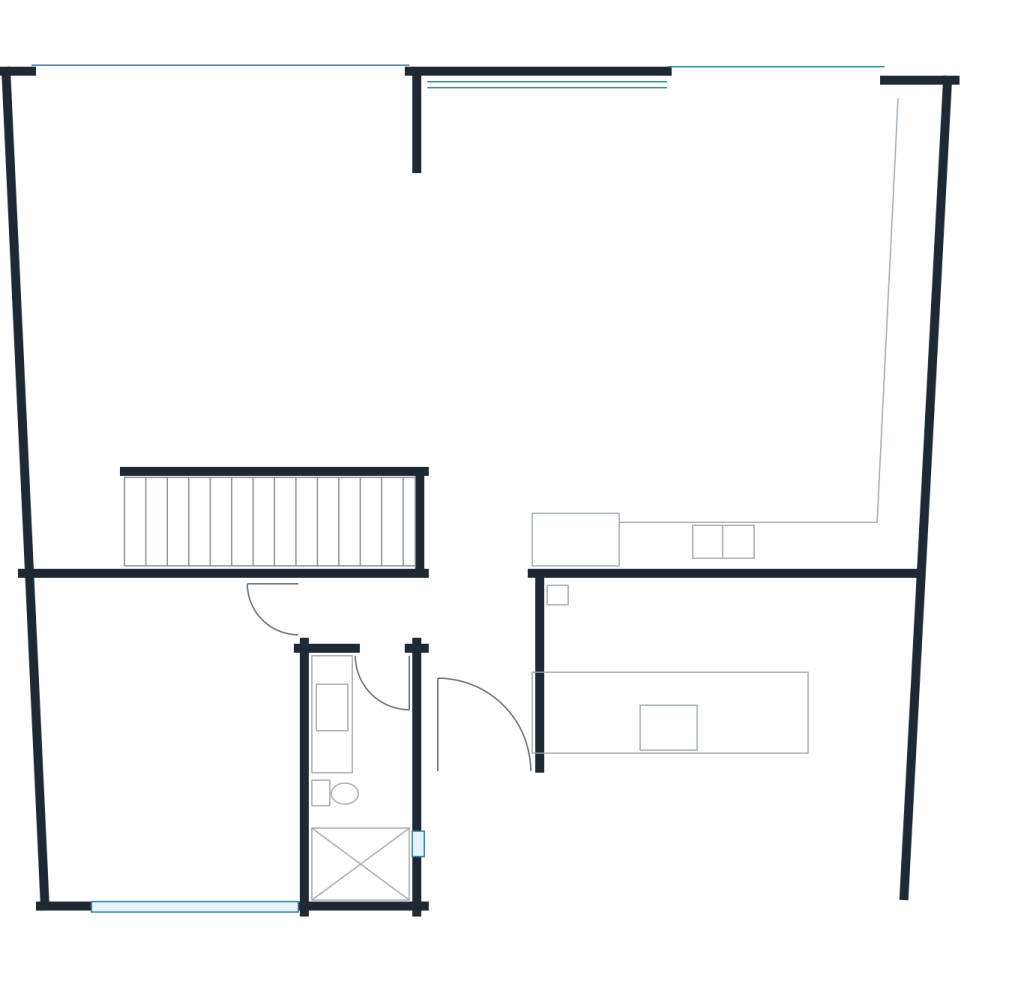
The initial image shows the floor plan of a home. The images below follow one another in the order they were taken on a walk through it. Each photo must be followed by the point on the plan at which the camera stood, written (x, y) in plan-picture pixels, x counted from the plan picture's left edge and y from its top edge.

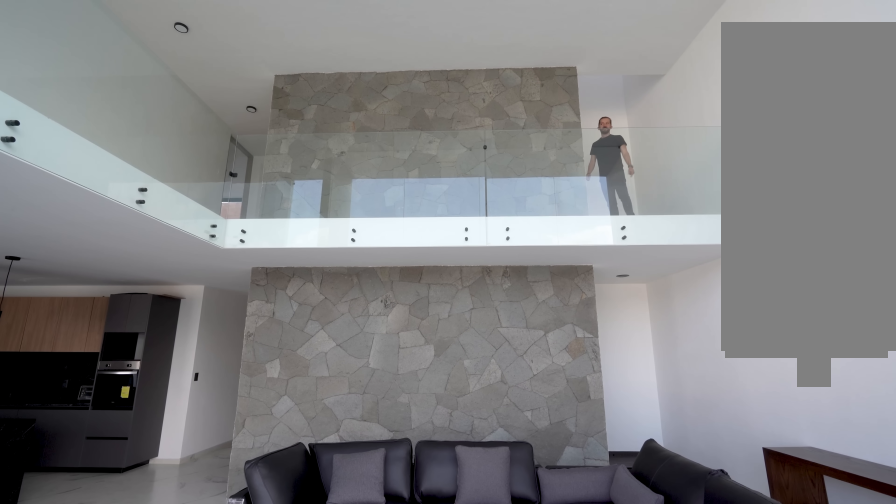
(241, 206)
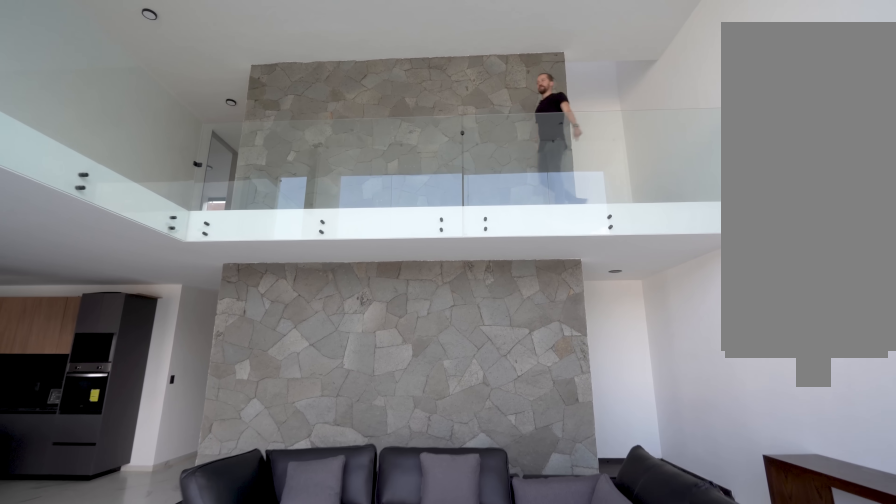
(241, 207)
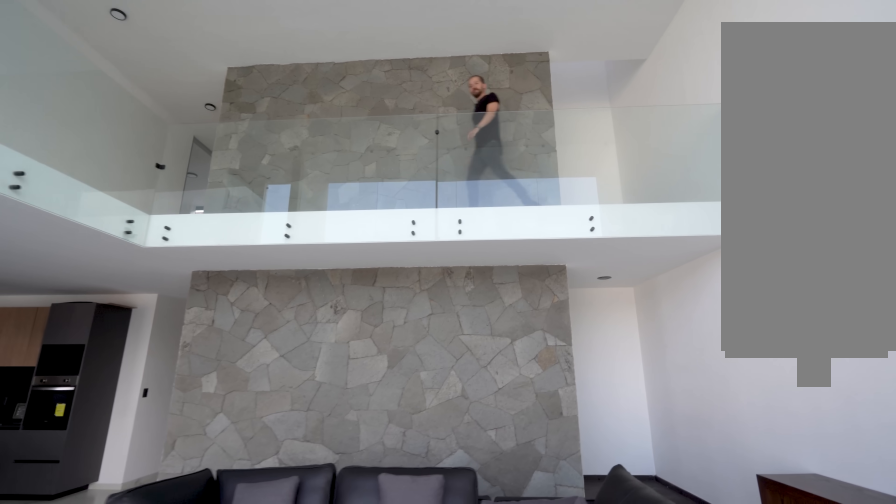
(241, 207)
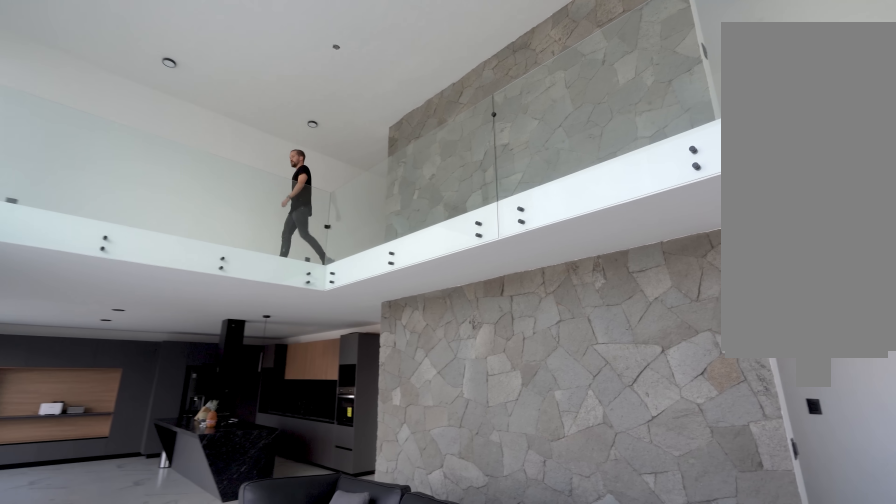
(144, 264)
